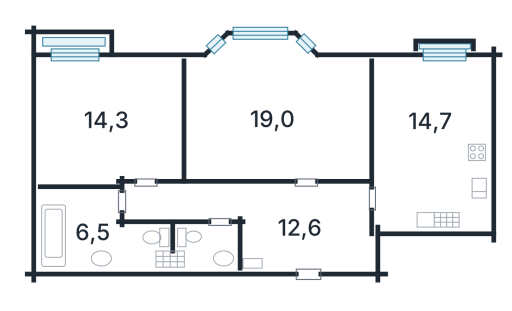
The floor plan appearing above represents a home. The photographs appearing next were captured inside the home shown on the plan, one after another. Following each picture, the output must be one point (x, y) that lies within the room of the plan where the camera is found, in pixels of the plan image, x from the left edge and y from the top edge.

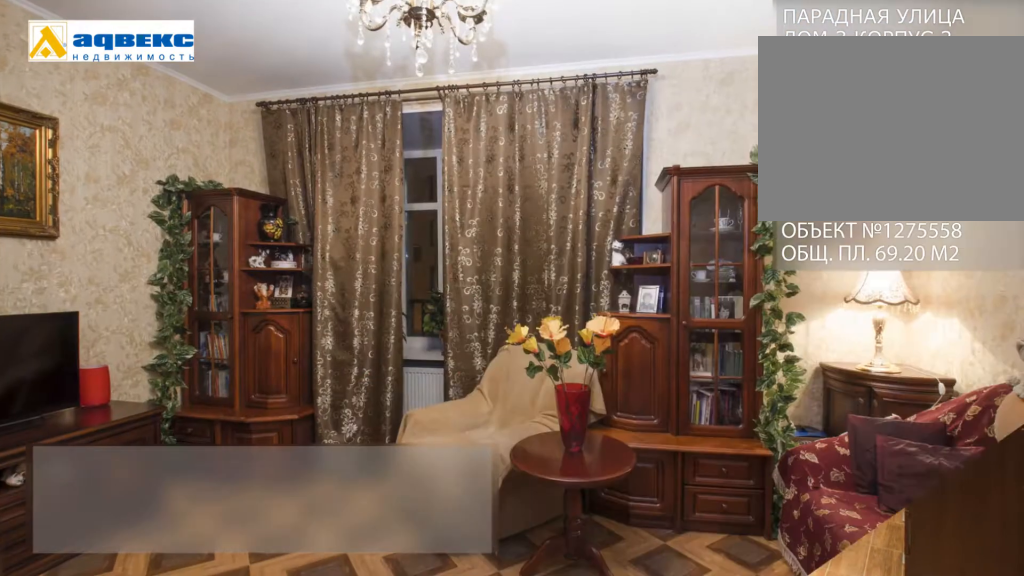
(271, 115)
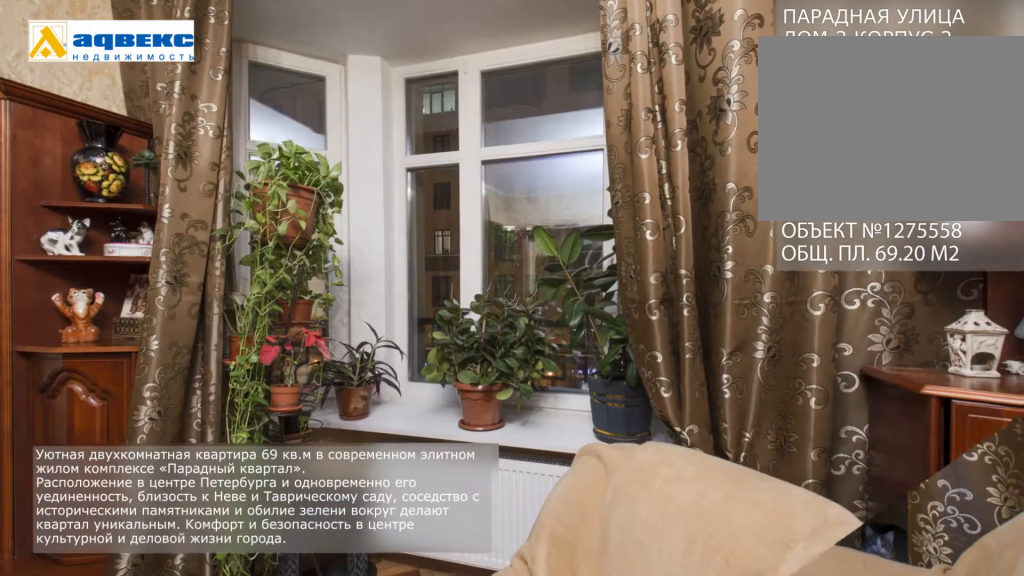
(271, 115)
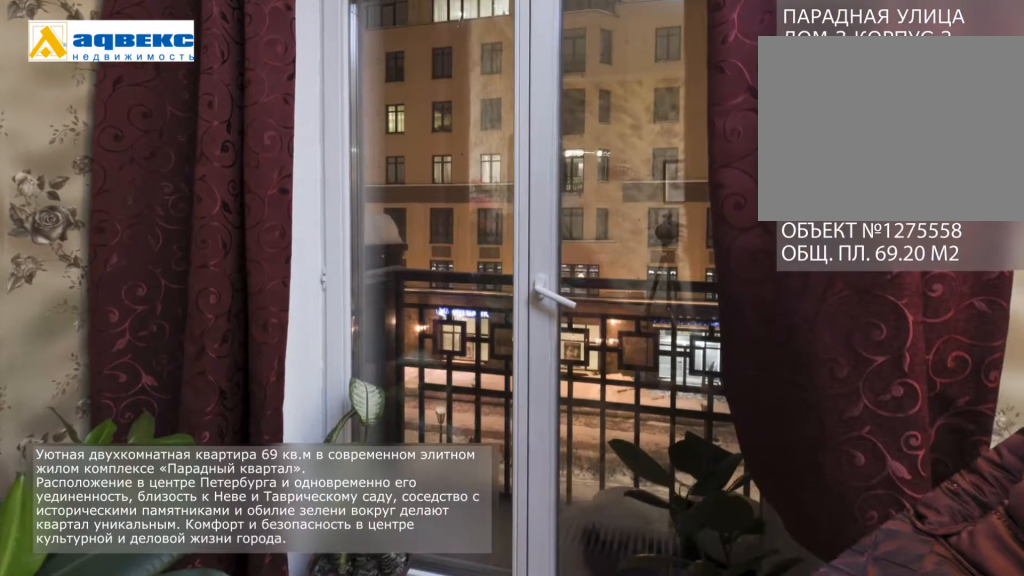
(104, 122)
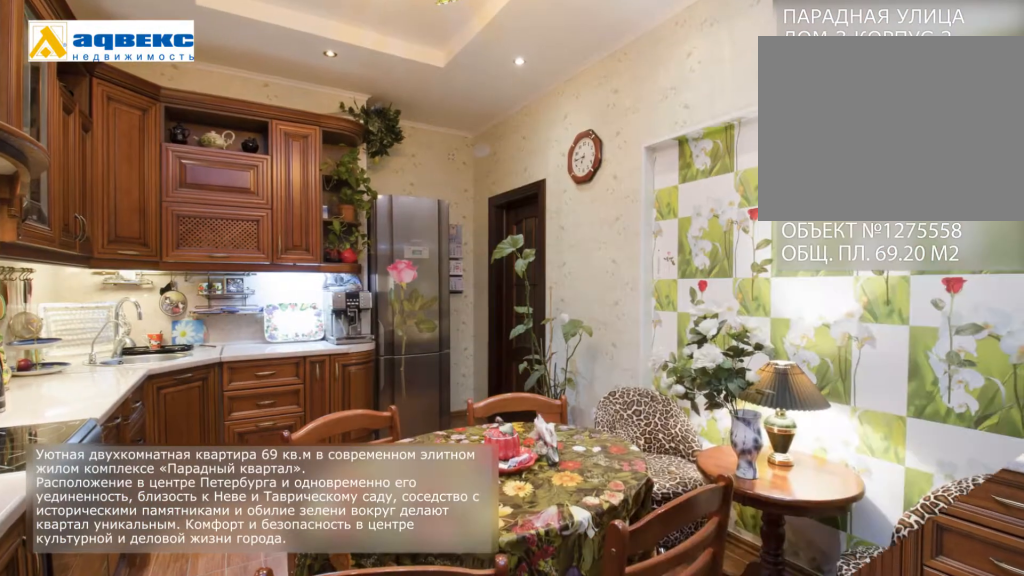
(432, 129)
